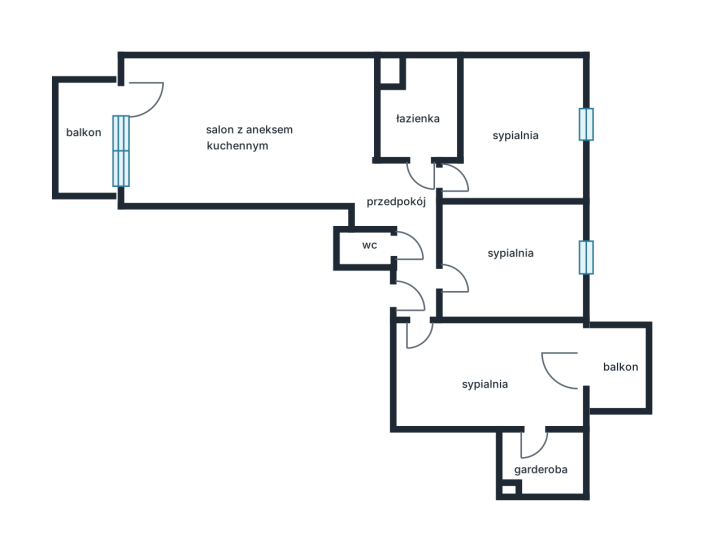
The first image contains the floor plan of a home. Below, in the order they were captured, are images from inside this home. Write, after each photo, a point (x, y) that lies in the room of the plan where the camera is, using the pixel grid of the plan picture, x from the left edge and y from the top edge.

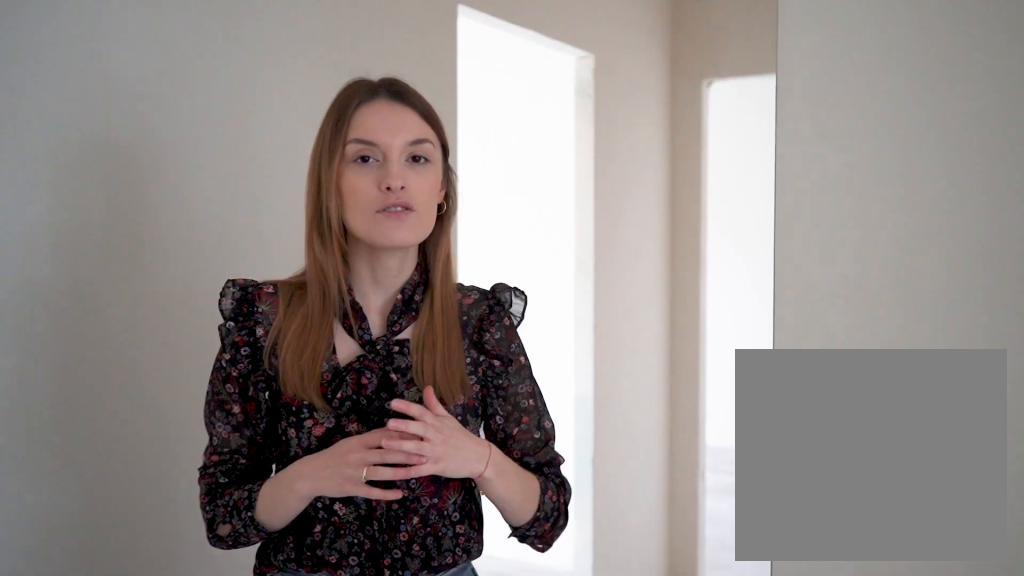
(408, 229)
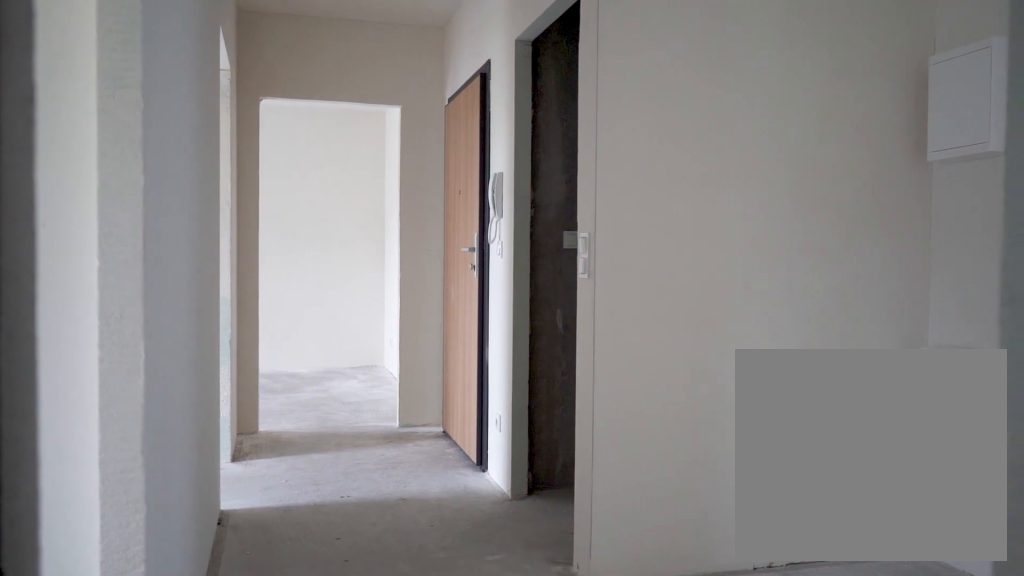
(408, 230)
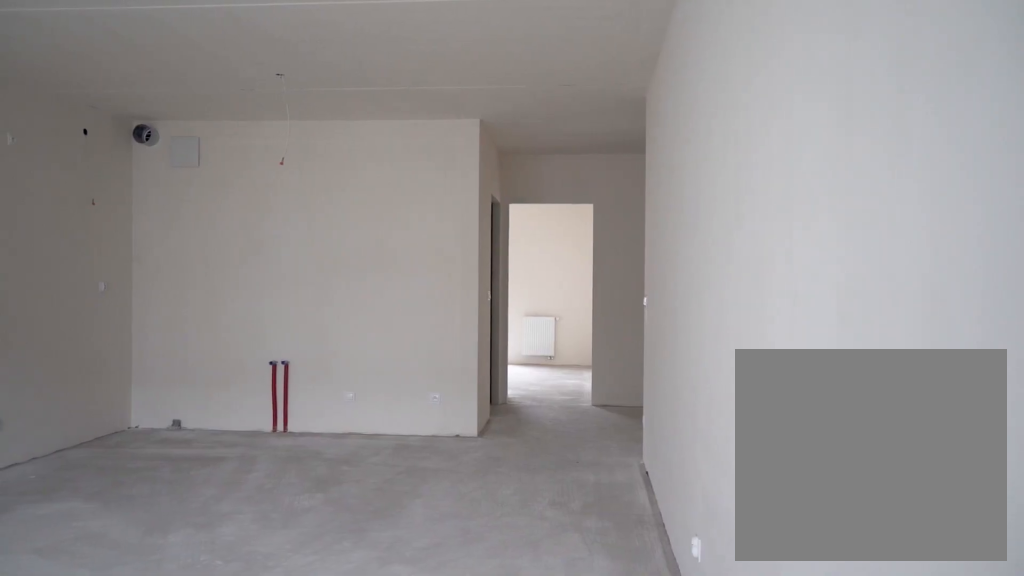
(249, 130)
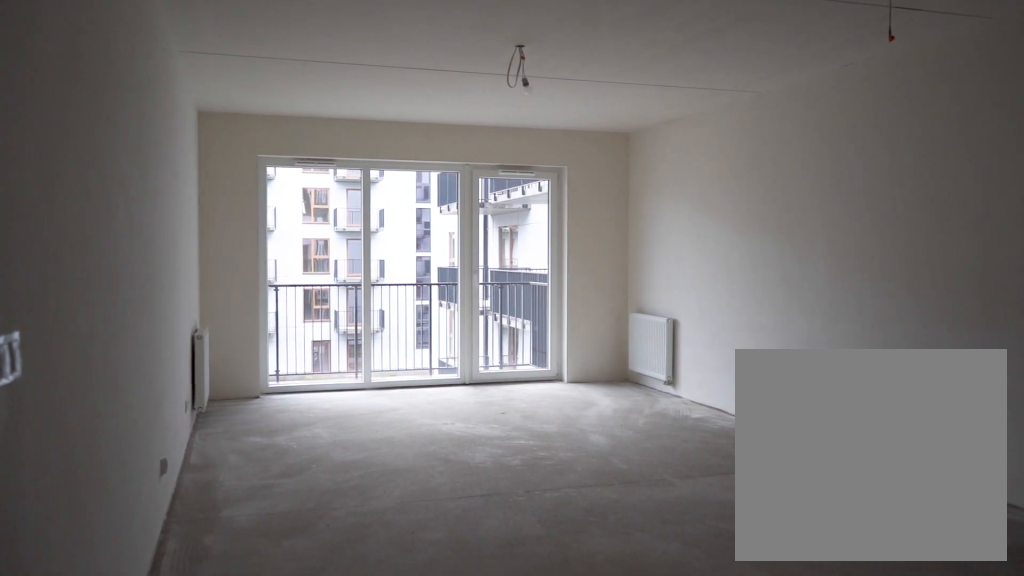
(249, 130)
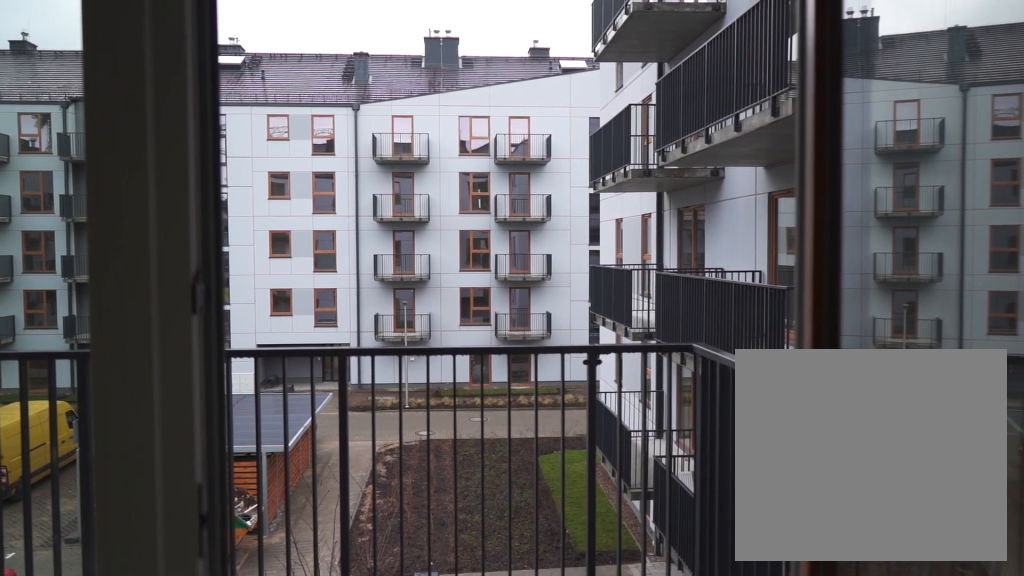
(87, 137)
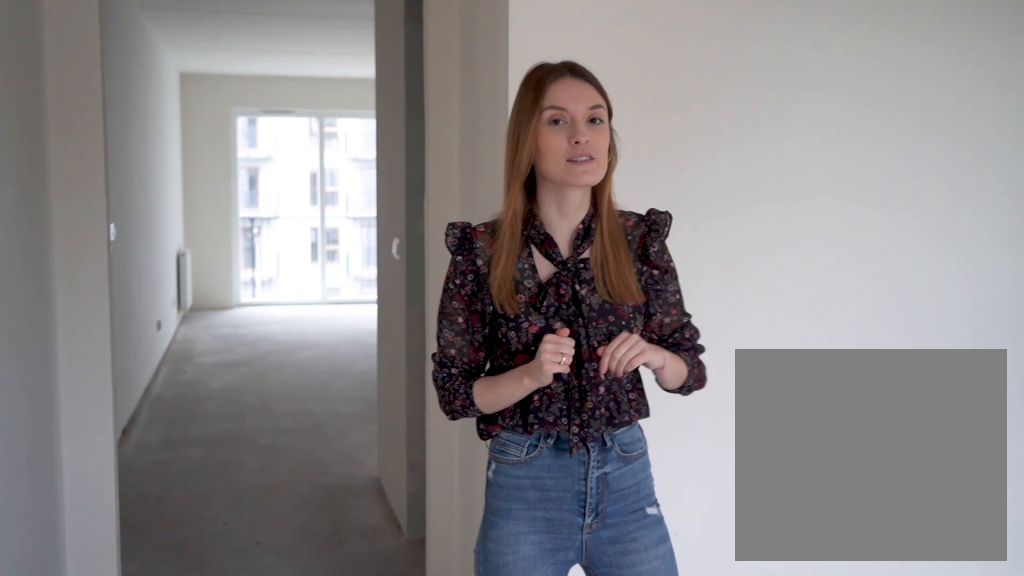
(526, 121)
